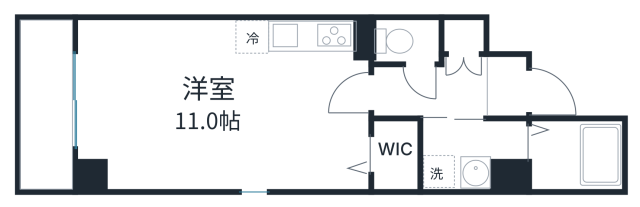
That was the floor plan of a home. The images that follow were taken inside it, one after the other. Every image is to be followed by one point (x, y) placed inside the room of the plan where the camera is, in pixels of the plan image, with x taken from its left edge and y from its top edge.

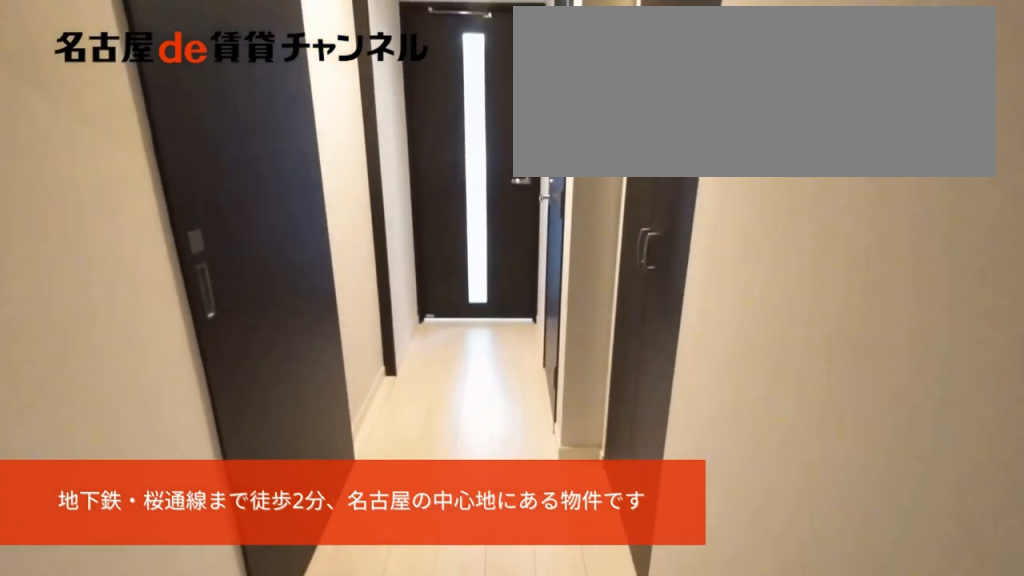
(507, 87)
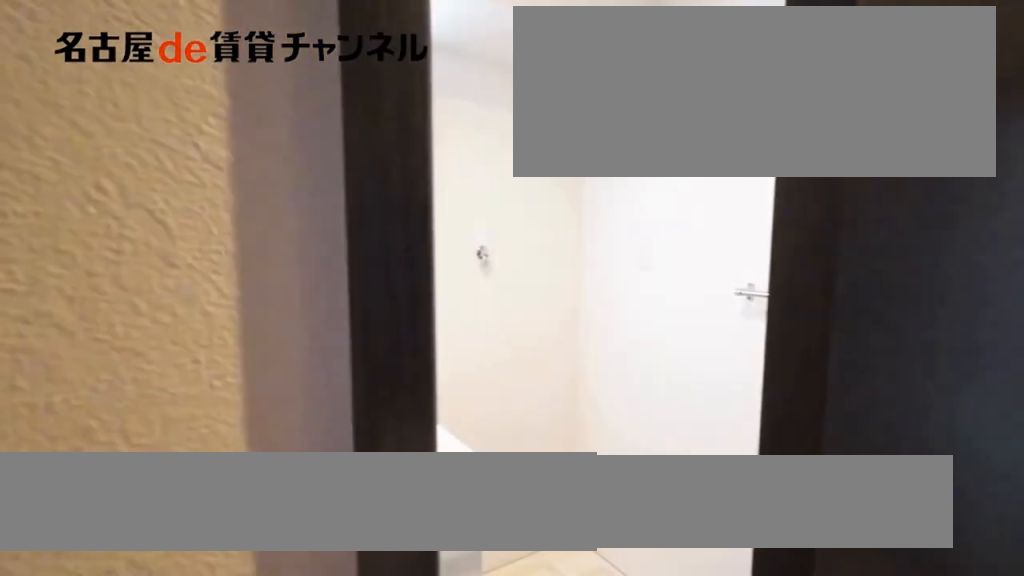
(473, 152)
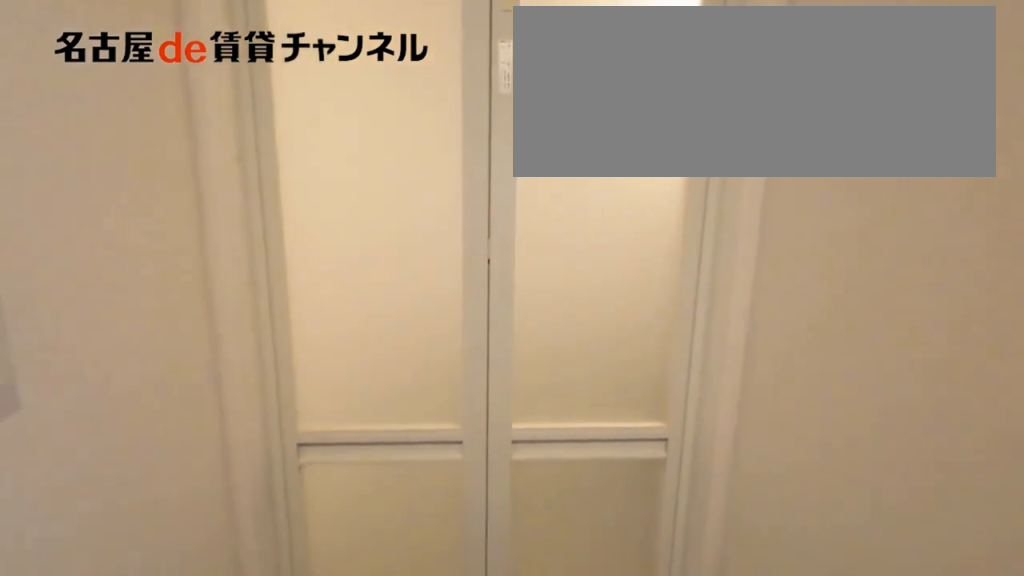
(473, 152)
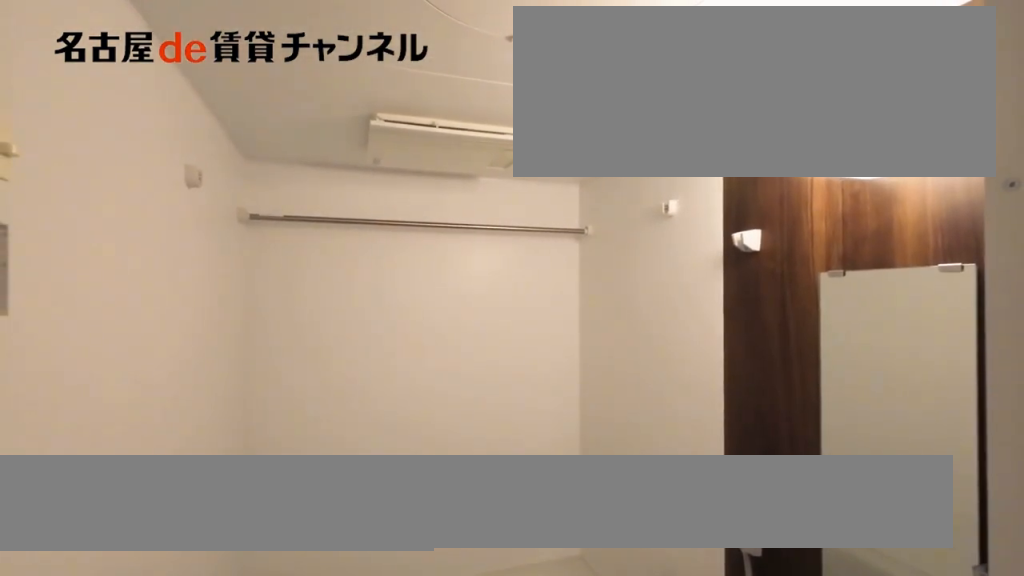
(574, 154)
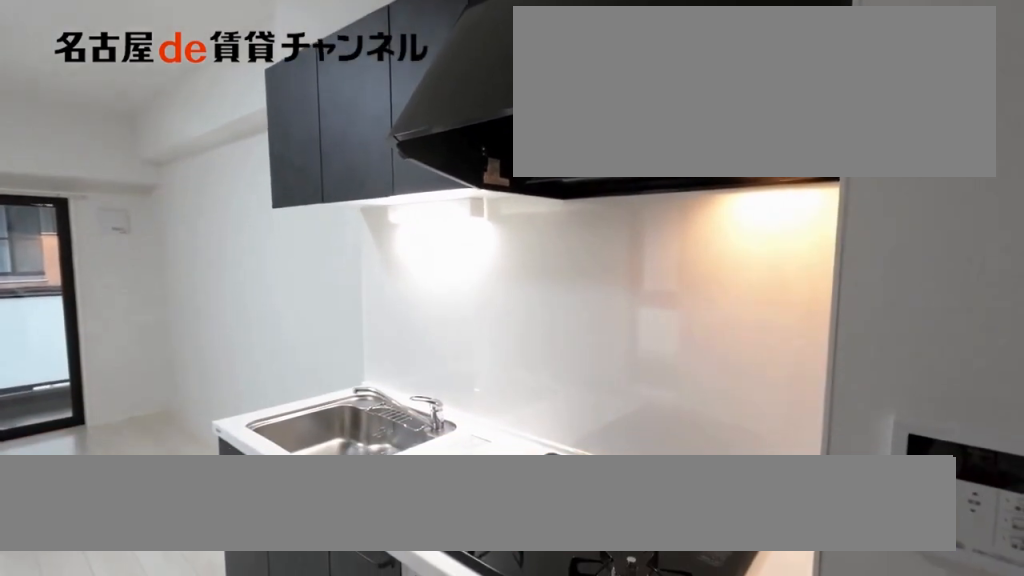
(304, 44)
